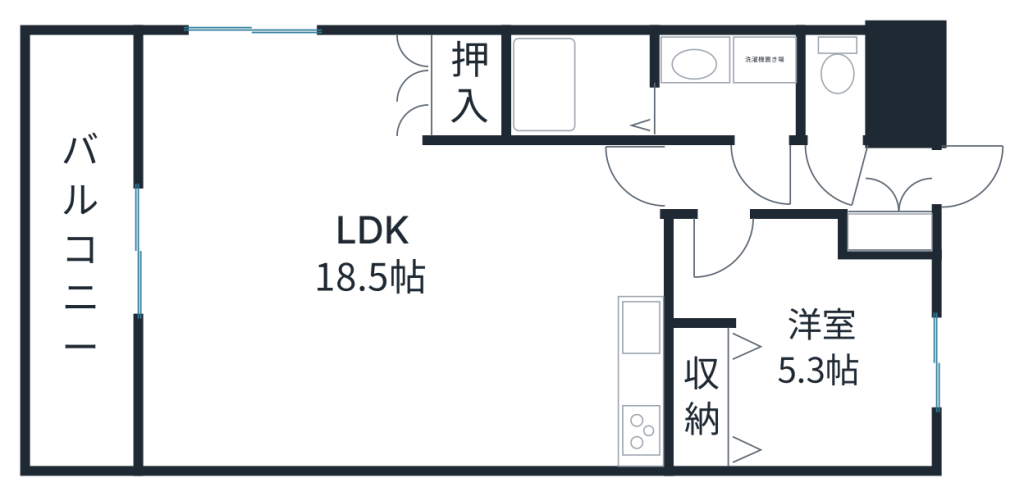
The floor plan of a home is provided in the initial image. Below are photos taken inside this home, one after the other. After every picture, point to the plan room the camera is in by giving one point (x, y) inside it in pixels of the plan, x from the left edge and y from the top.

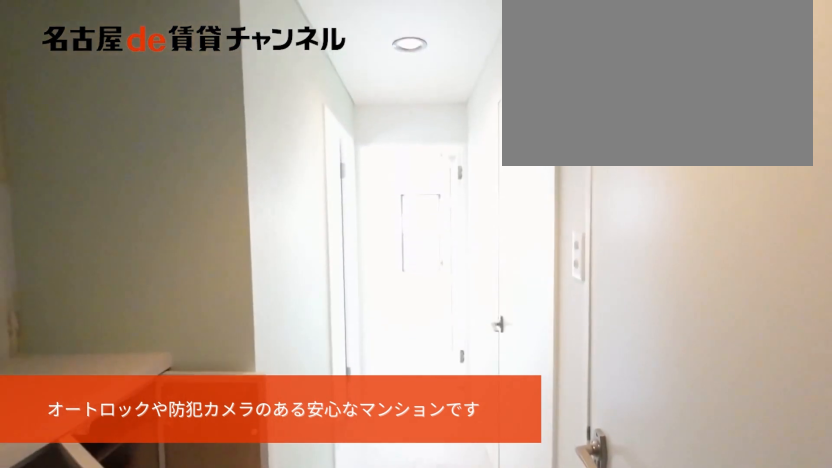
(897, 201)
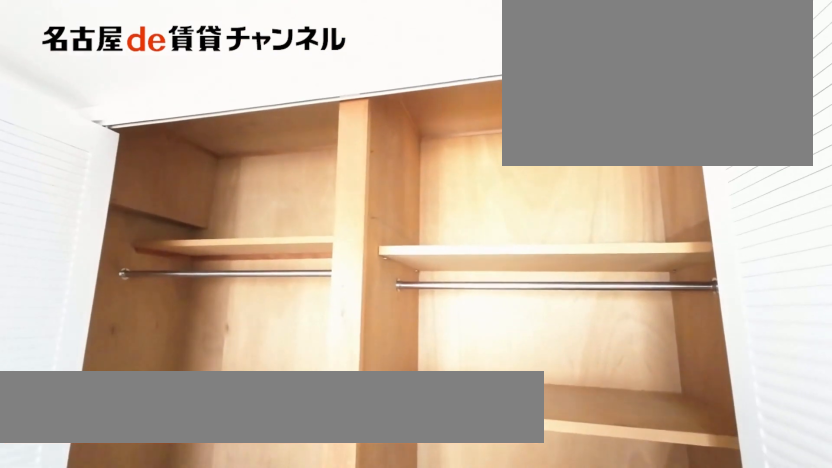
(695, 393)
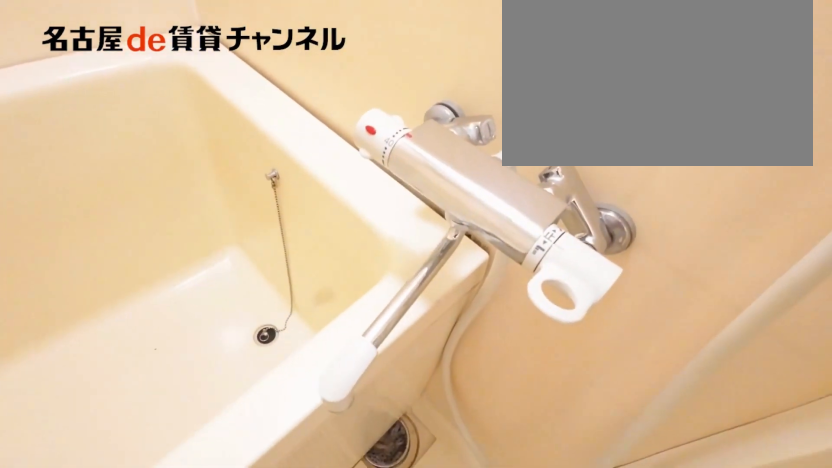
(582, 86)
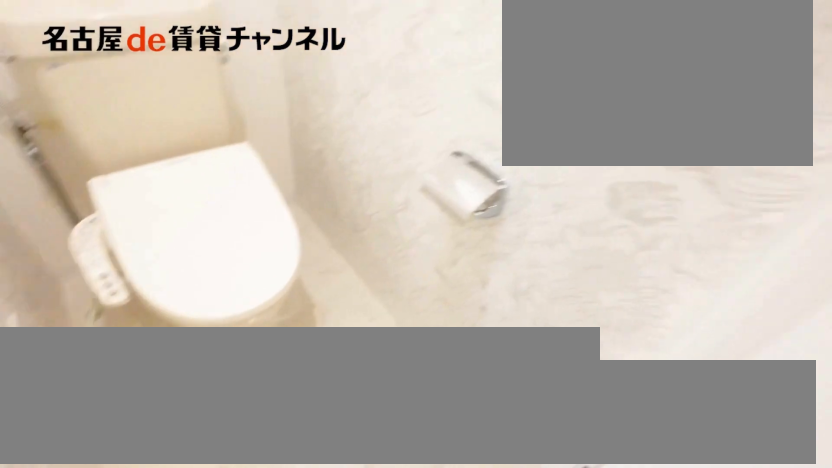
(840, 83)
